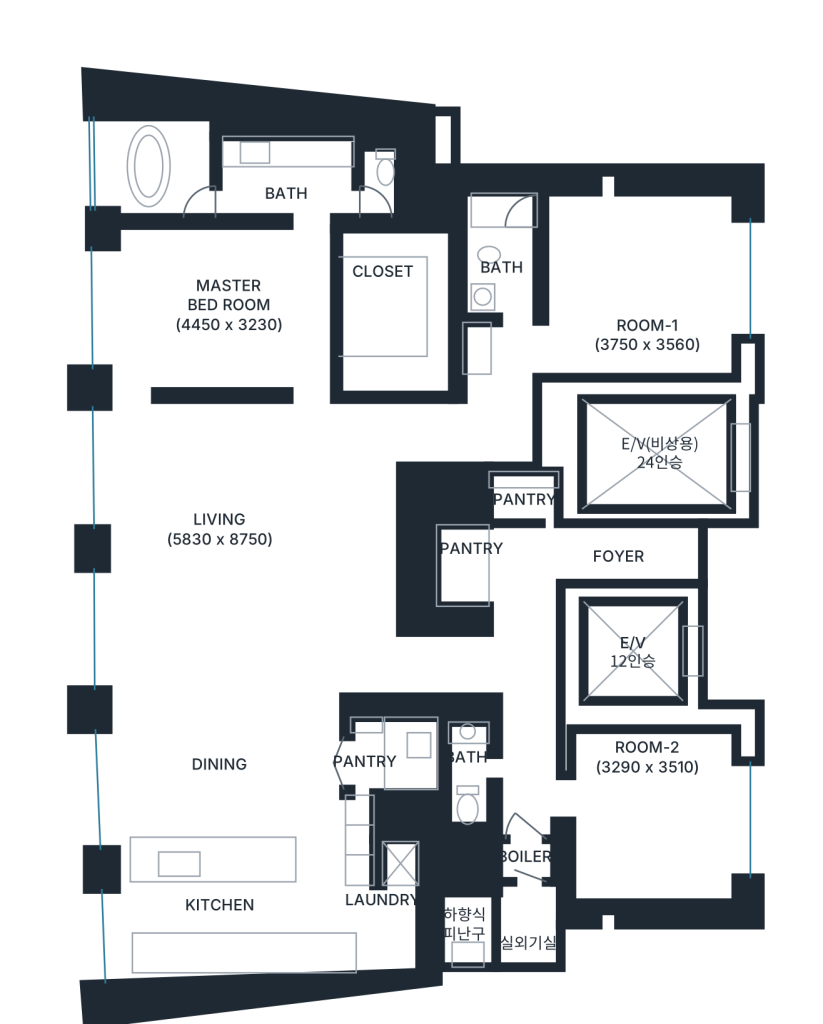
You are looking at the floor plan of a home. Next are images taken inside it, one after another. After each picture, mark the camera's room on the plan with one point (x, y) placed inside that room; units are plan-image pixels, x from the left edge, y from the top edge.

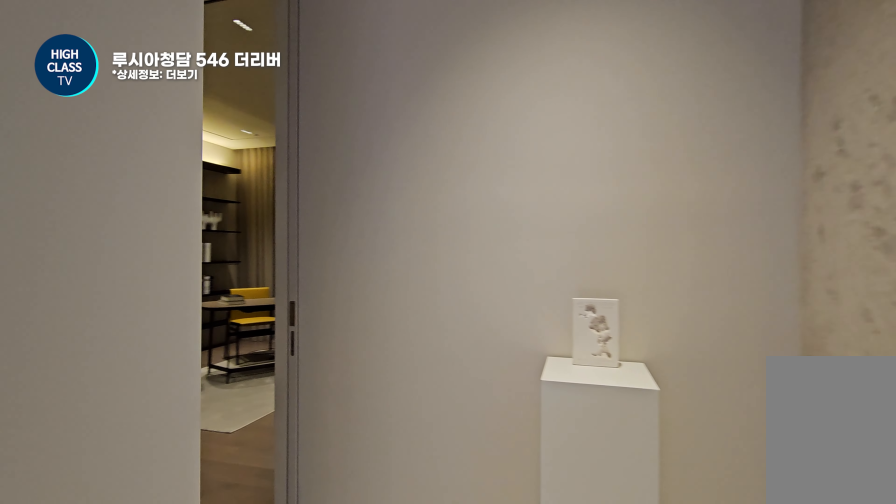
(466, 429)
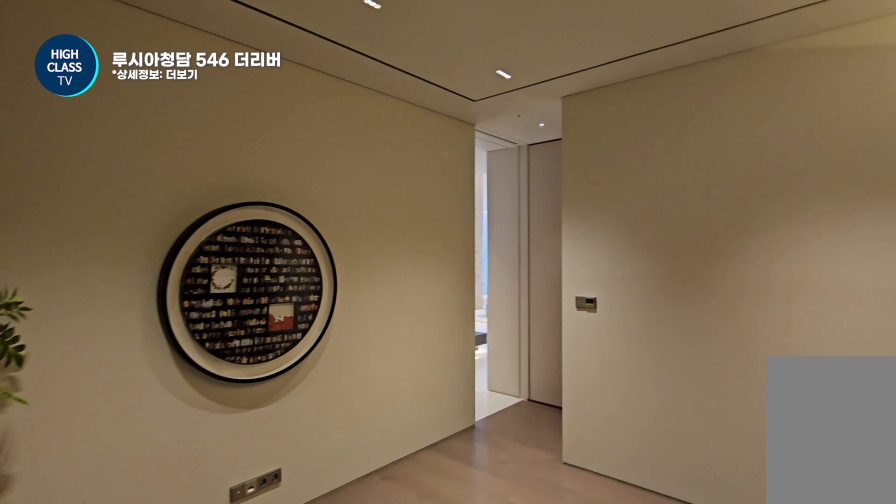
(597, 279)
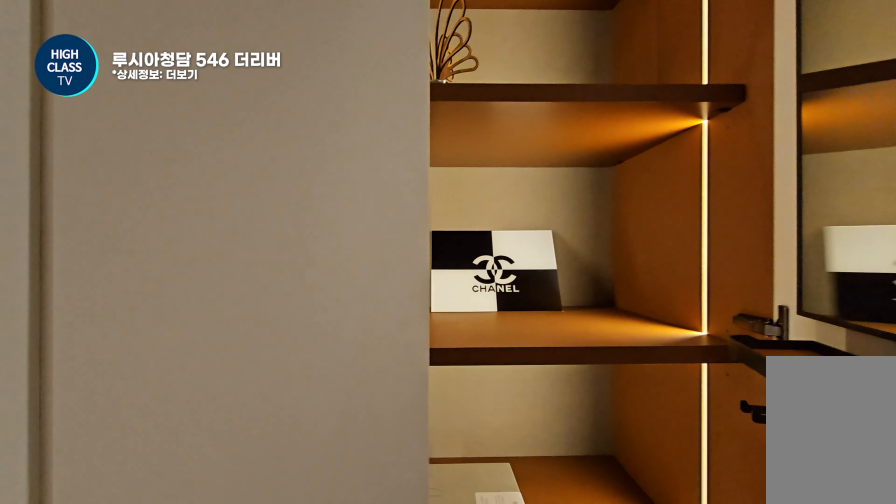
(597, 279)
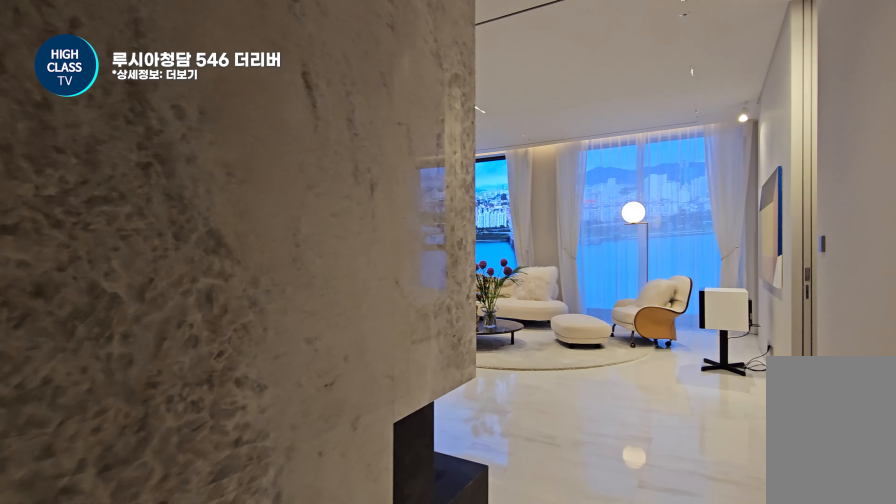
(466, 428)
